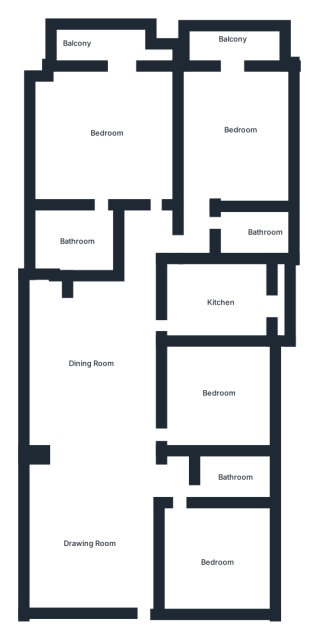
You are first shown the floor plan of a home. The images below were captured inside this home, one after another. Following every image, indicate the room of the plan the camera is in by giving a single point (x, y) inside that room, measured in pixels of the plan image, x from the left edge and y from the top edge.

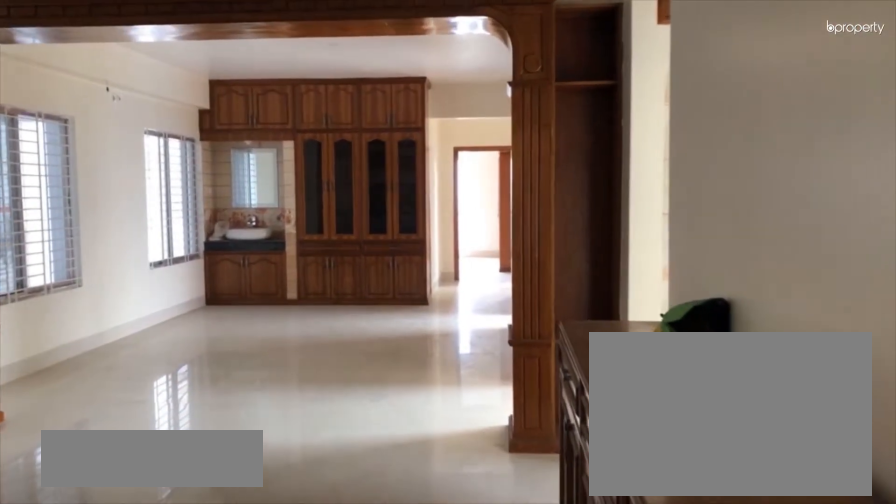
(118, 548)
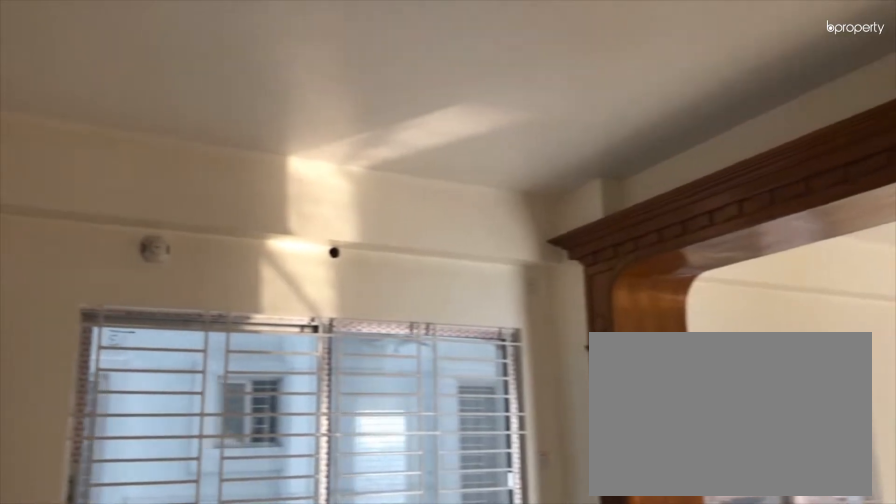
(93, 529)
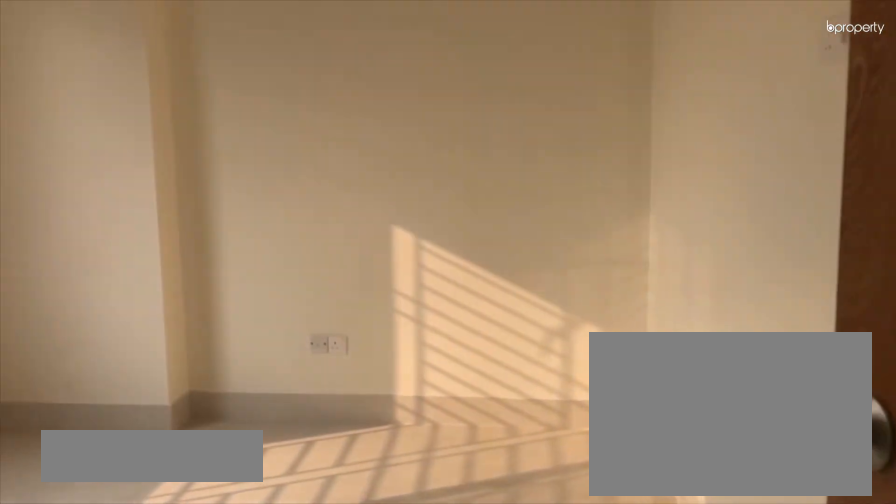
(219, 559)
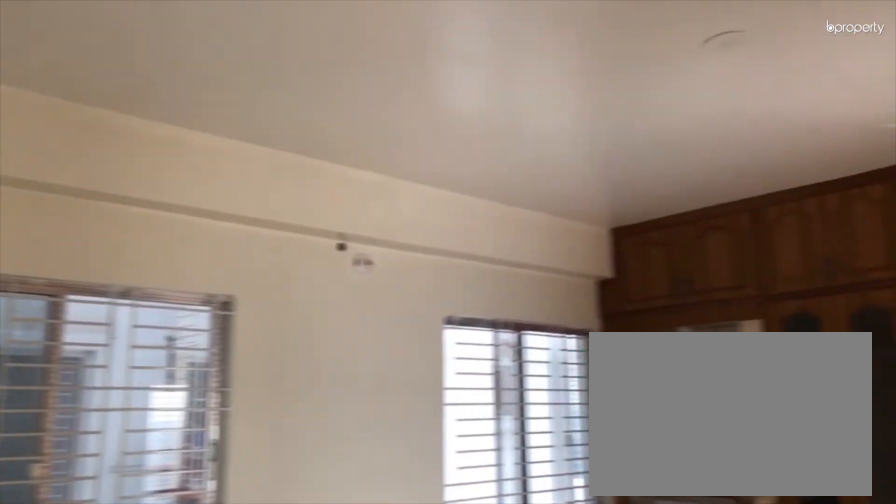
(94, 363)
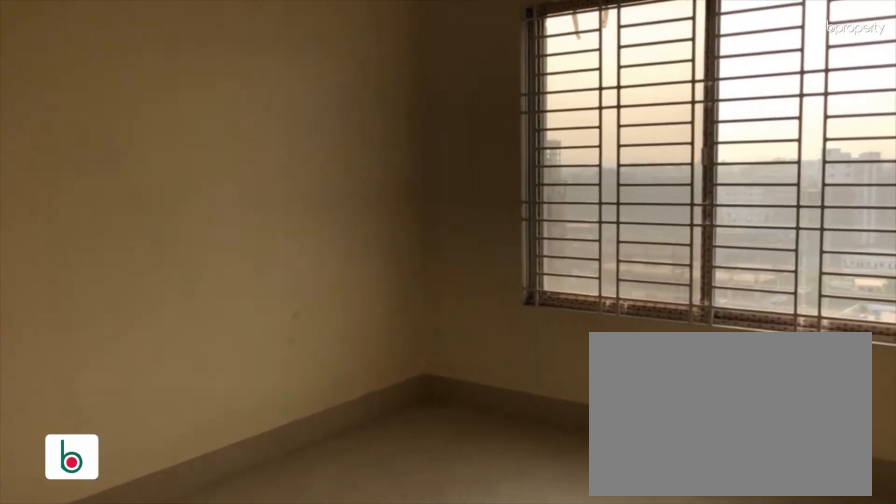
(217, 392)
